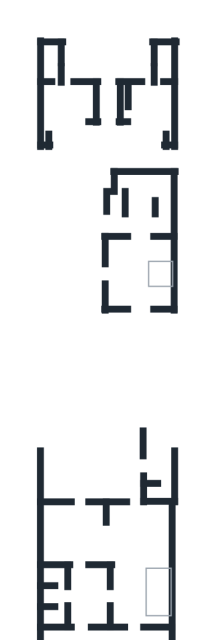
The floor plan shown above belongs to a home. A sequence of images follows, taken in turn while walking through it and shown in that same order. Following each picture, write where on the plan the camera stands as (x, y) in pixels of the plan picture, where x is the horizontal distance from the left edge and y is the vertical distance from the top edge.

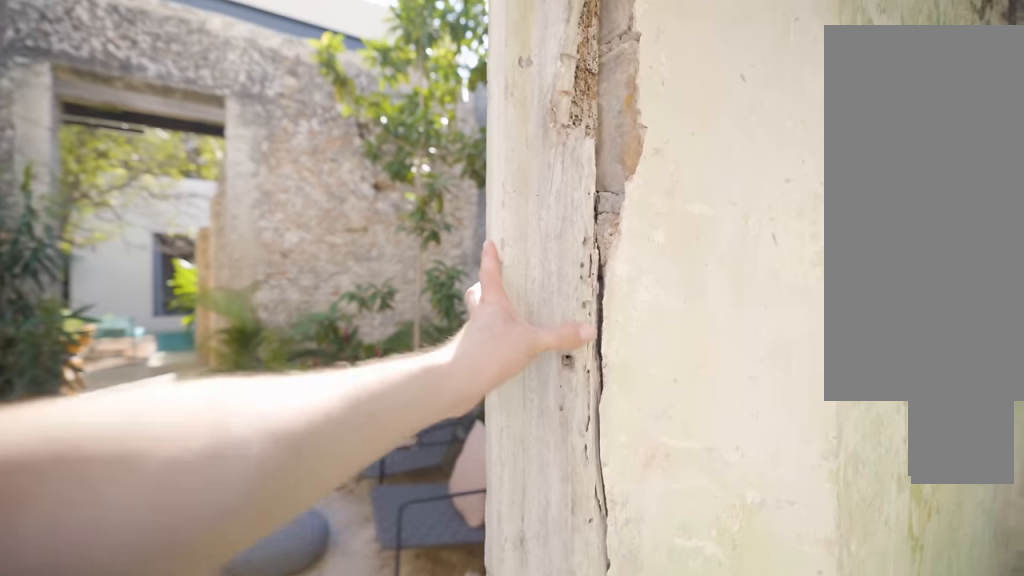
(142, 531)
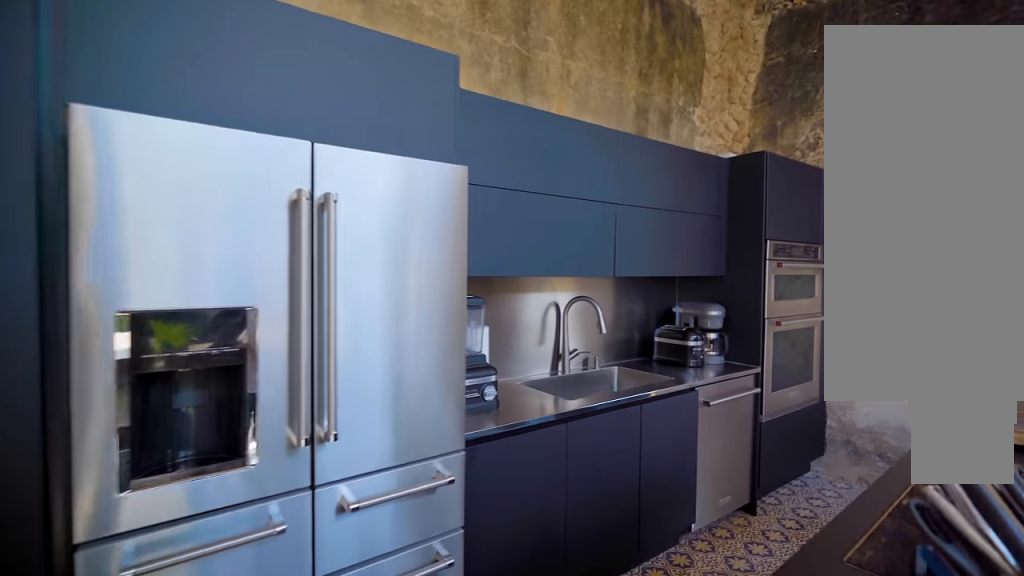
(94, 519)
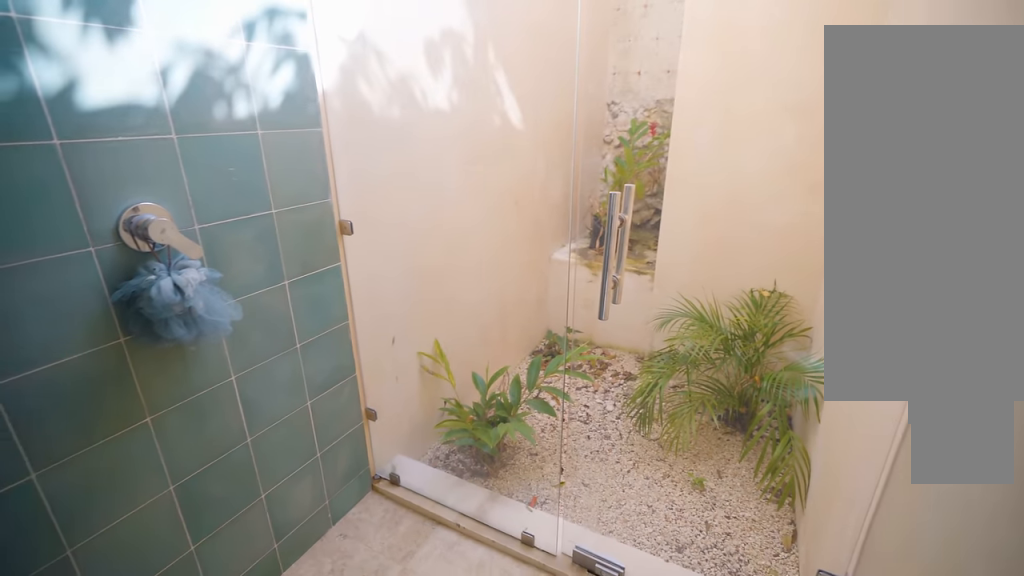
(55, 70)
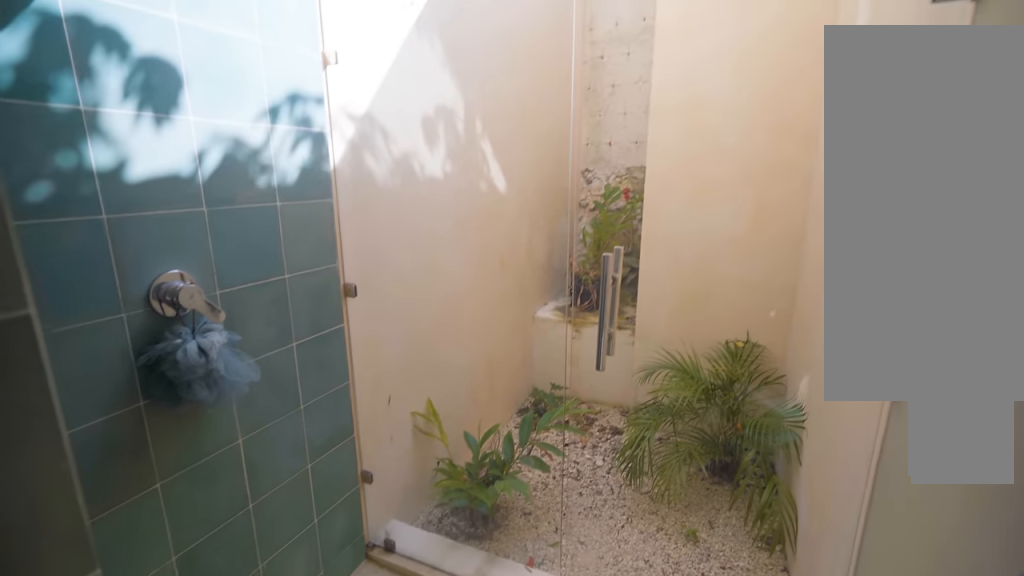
(51, 62)
